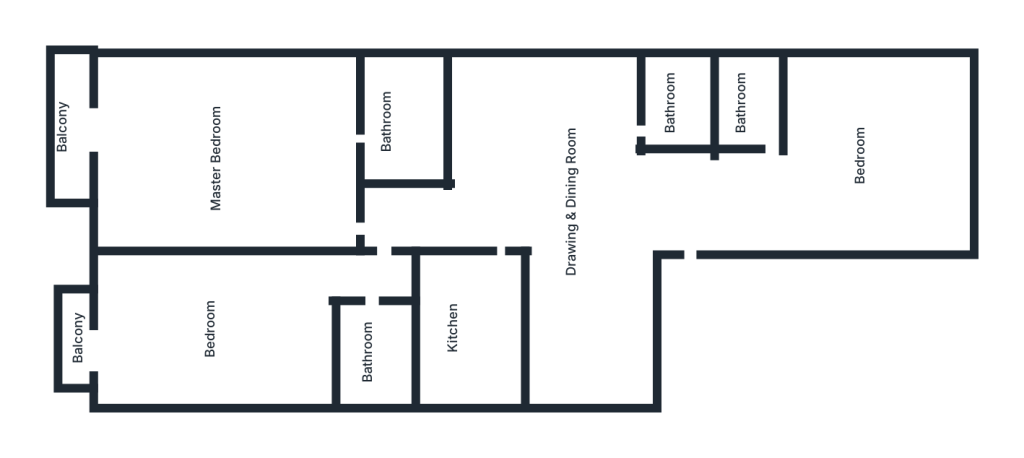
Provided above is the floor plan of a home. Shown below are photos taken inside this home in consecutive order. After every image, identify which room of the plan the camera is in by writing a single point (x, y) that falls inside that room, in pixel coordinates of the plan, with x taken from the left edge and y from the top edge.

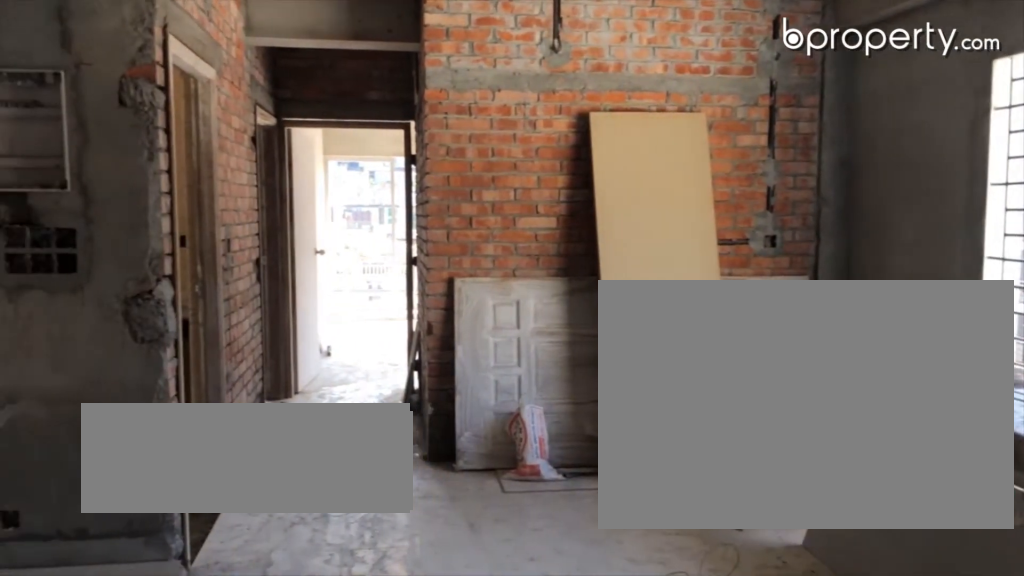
(538, 186)
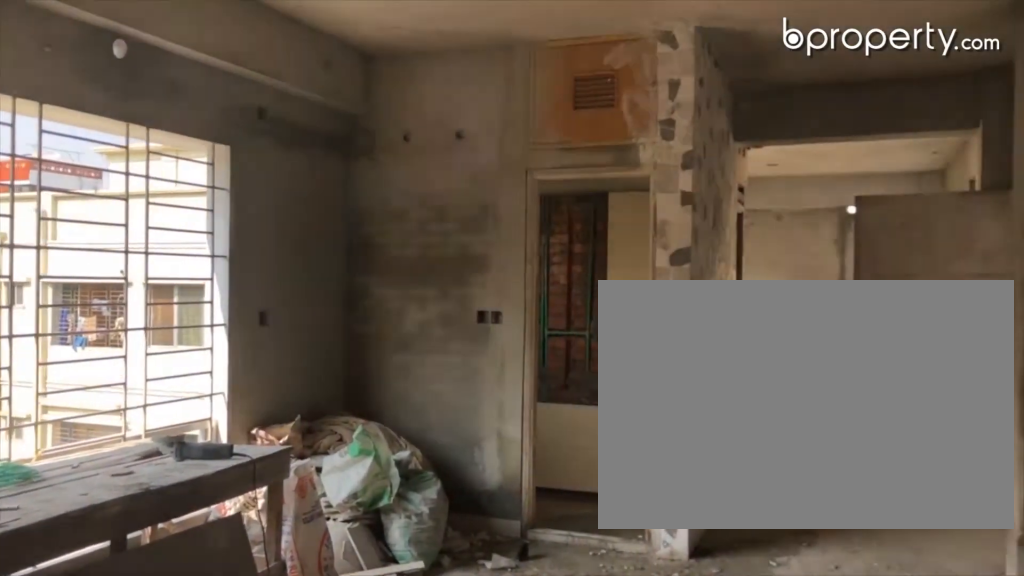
(538, 186)
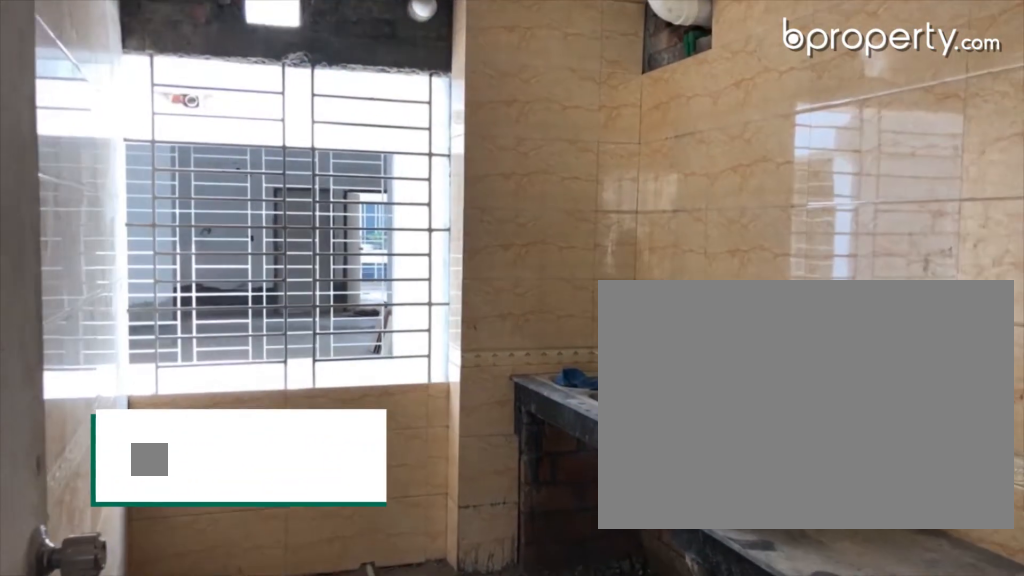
(466, 342)
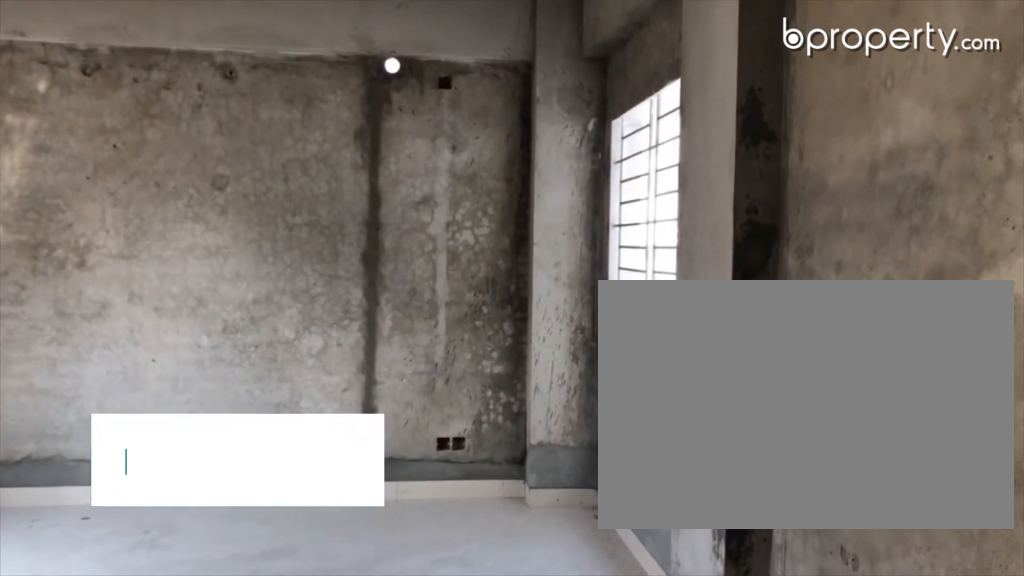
(850, 174)
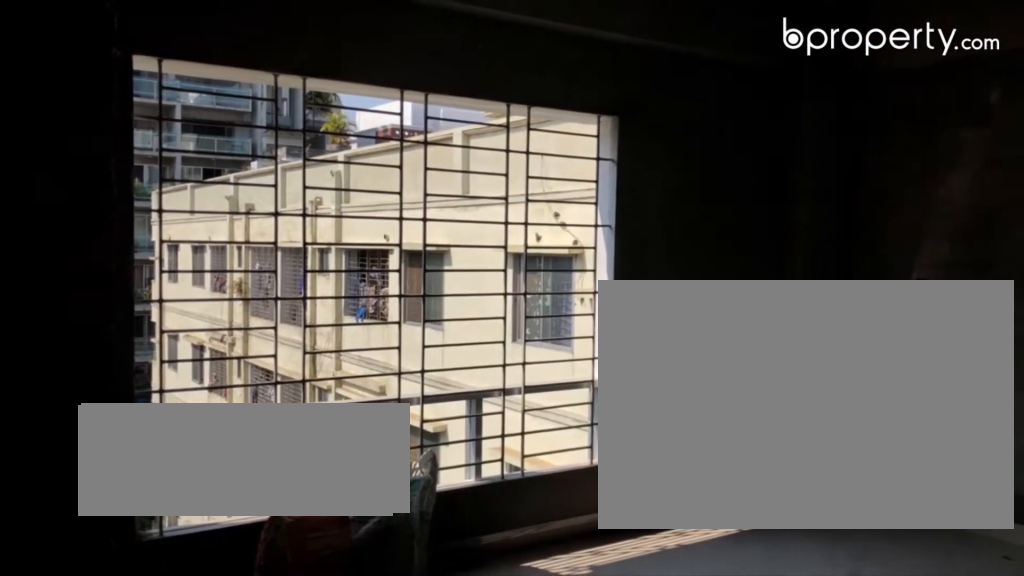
(850, 174)
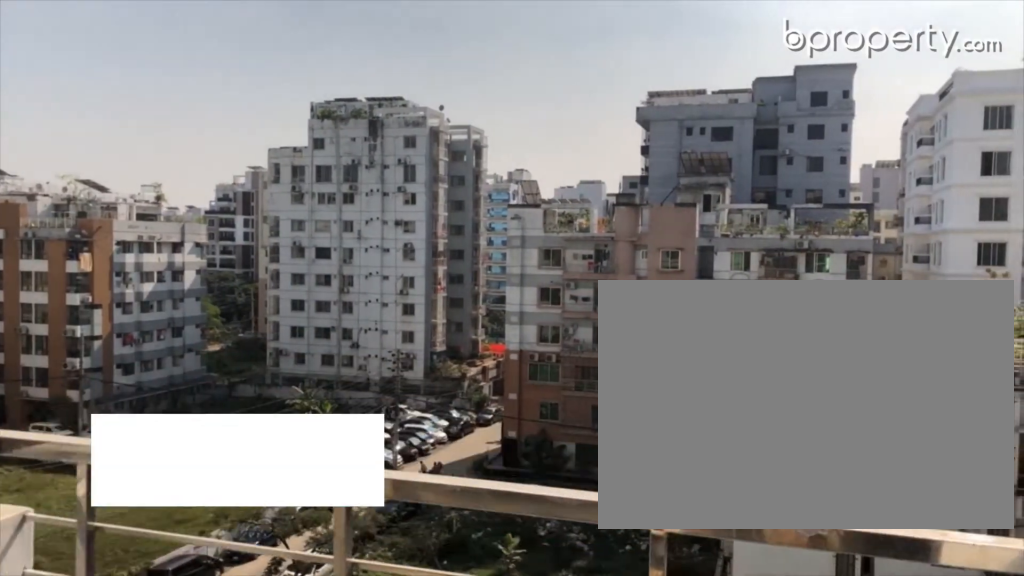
(73, 347)
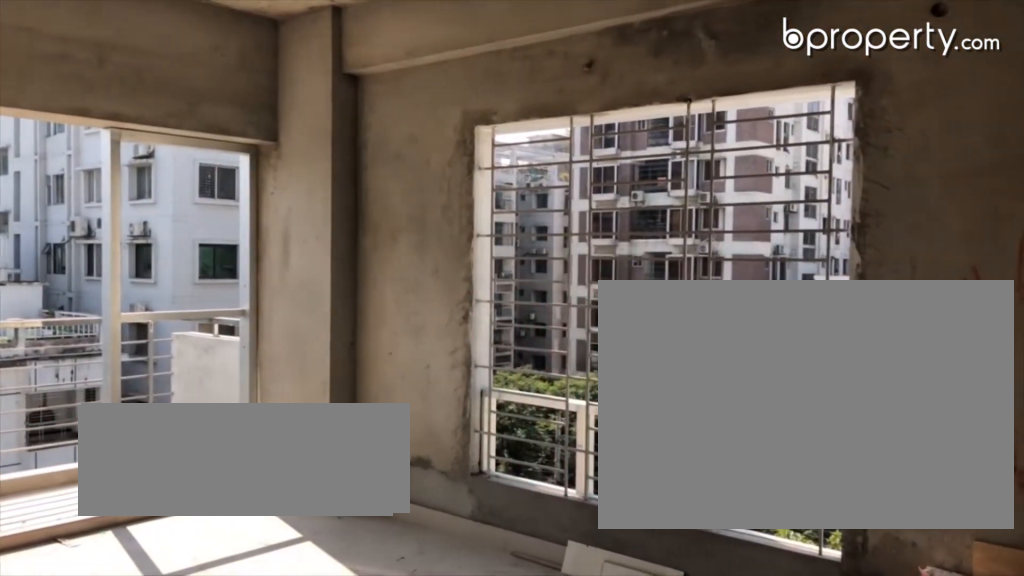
(231, 143)
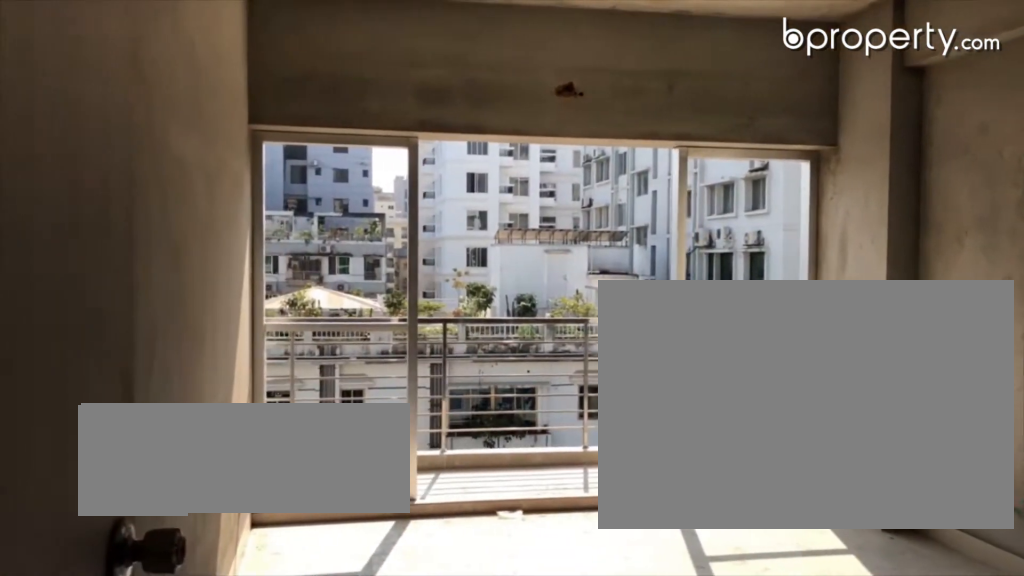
(231, 143)
